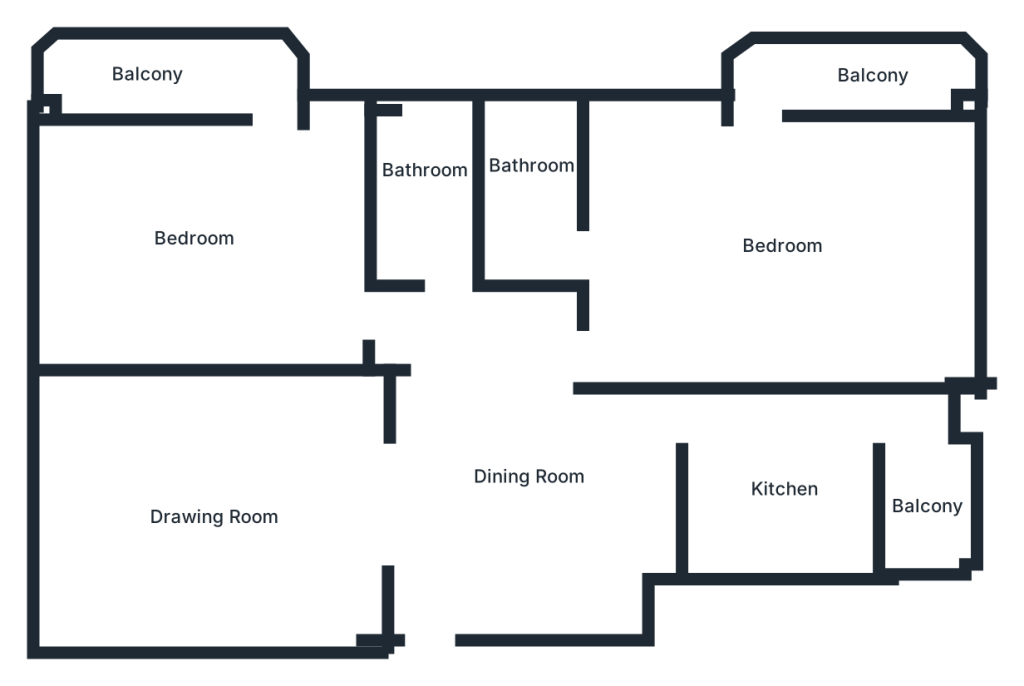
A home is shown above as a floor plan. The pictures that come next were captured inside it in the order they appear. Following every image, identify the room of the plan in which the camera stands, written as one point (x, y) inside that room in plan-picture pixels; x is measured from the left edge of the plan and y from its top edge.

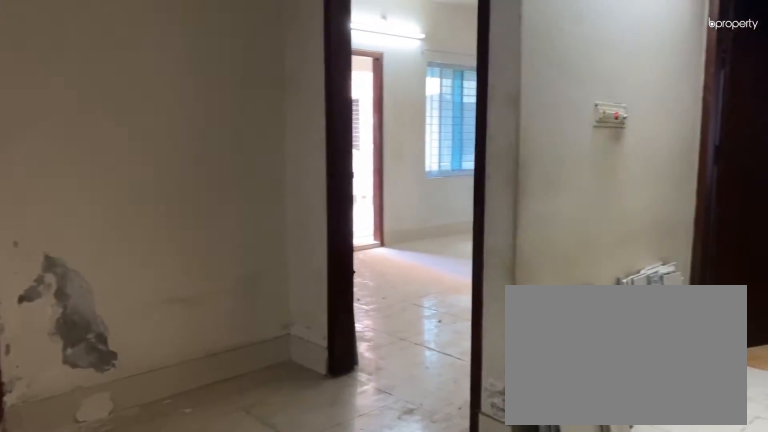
(519, 462)
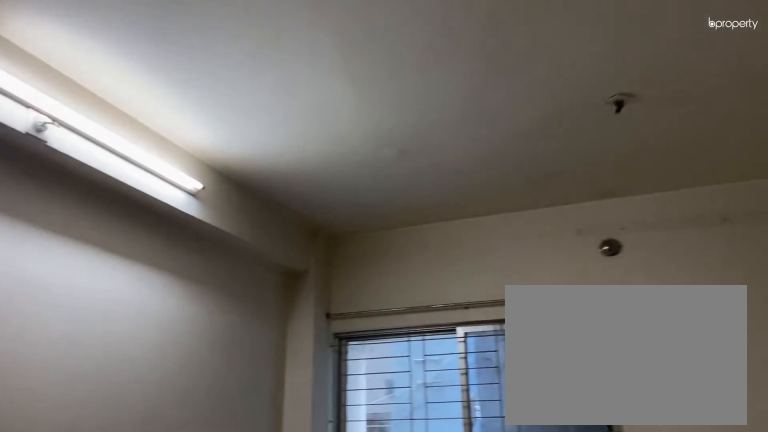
(203, 502)
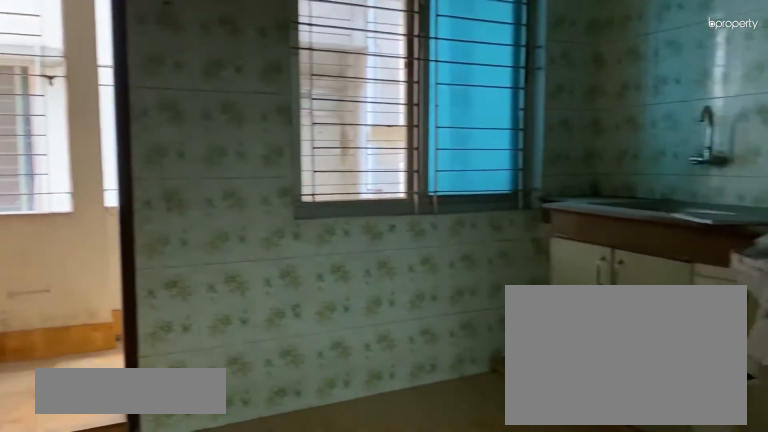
(776, 487)
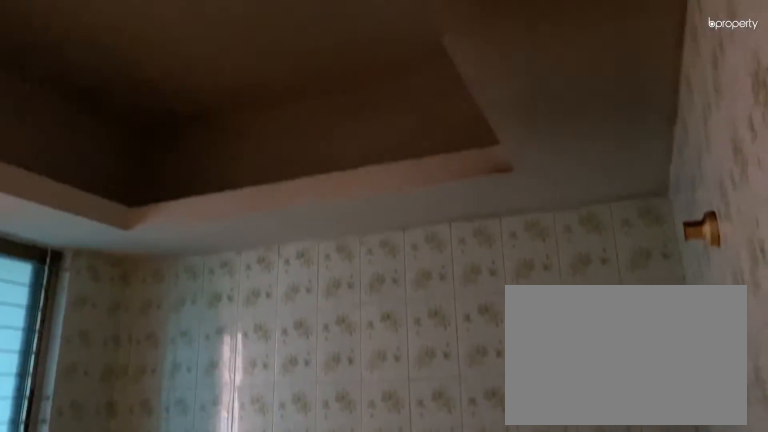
(776, 487)
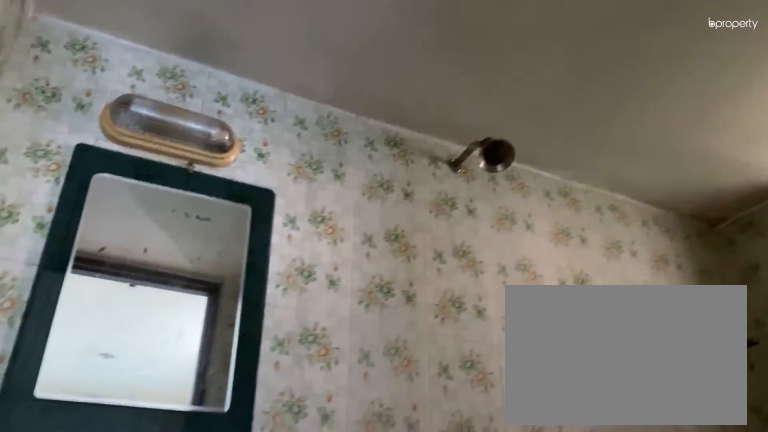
(527, 177)
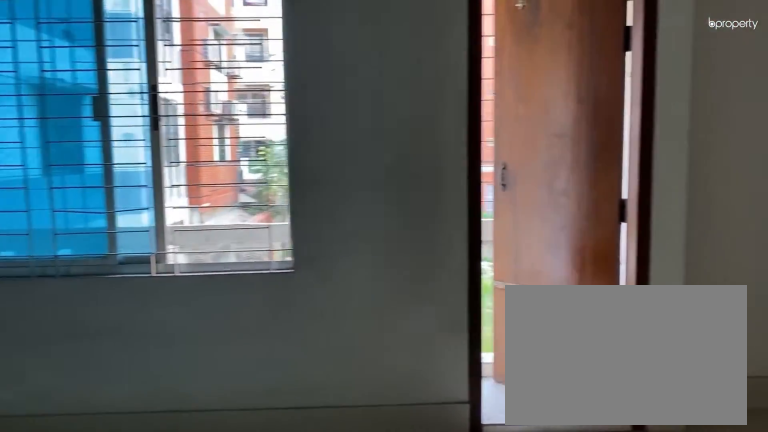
(180, 223)
